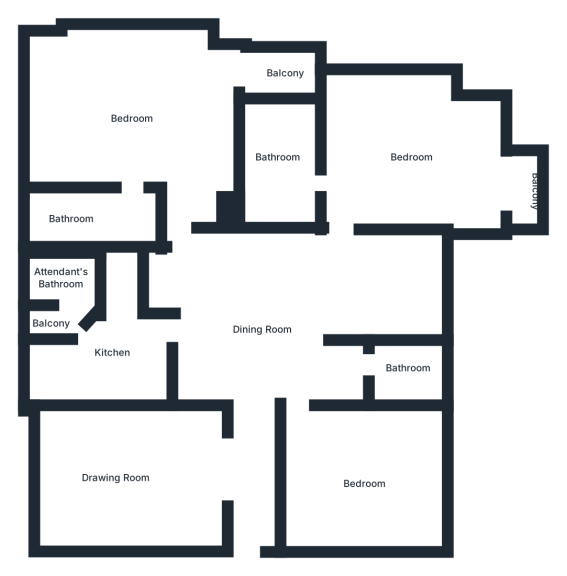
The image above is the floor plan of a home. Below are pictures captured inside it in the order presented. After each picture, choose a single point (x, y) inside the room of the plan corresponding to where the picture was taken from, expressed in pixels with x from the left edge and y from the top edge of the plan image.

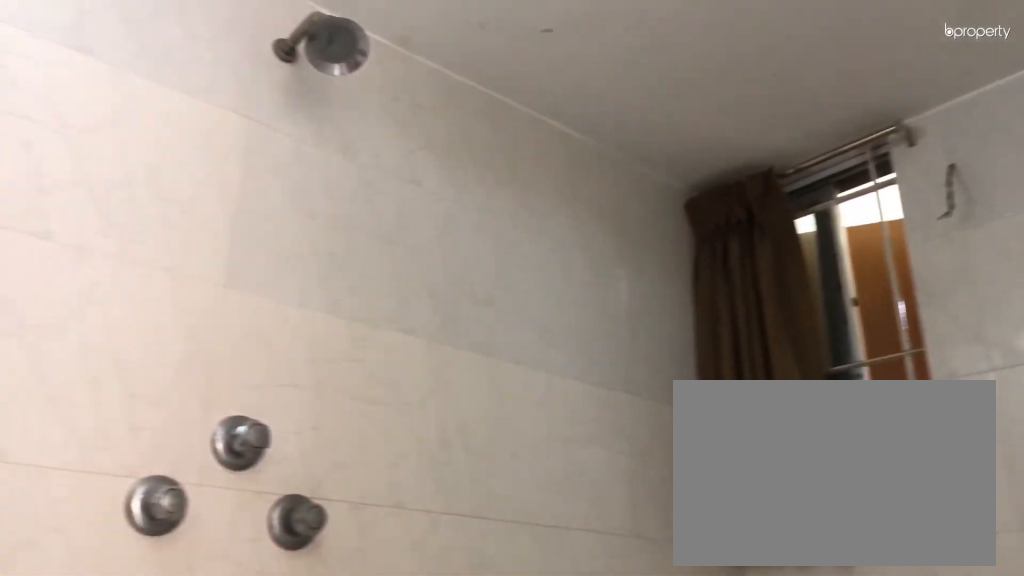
(278, 159)
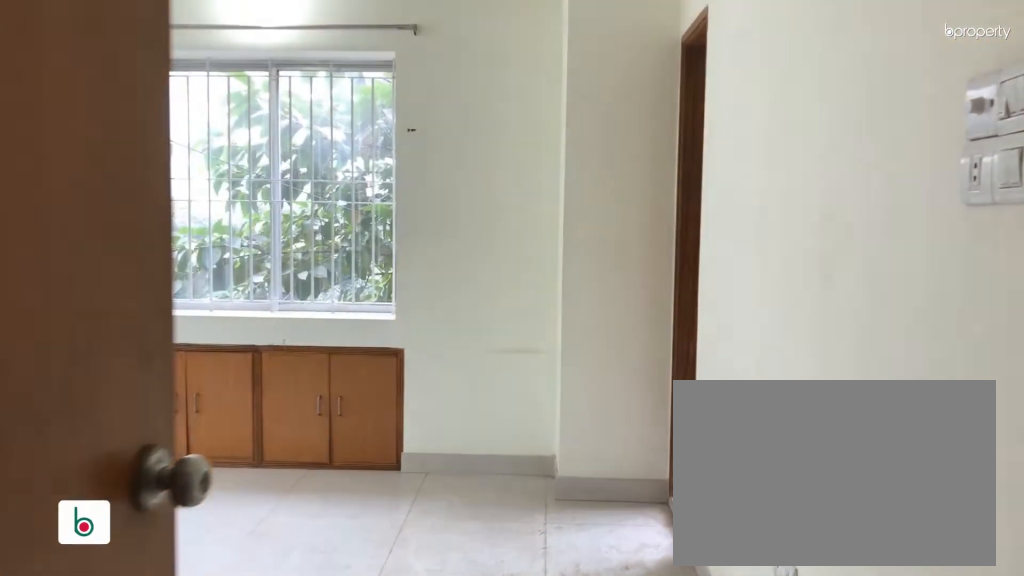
(125, 116)
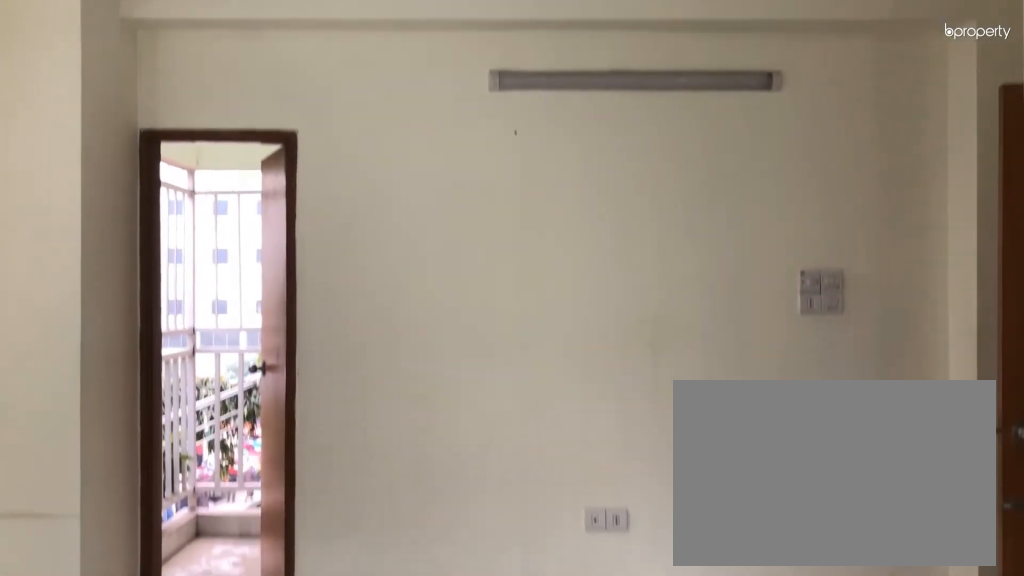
(125, 116)
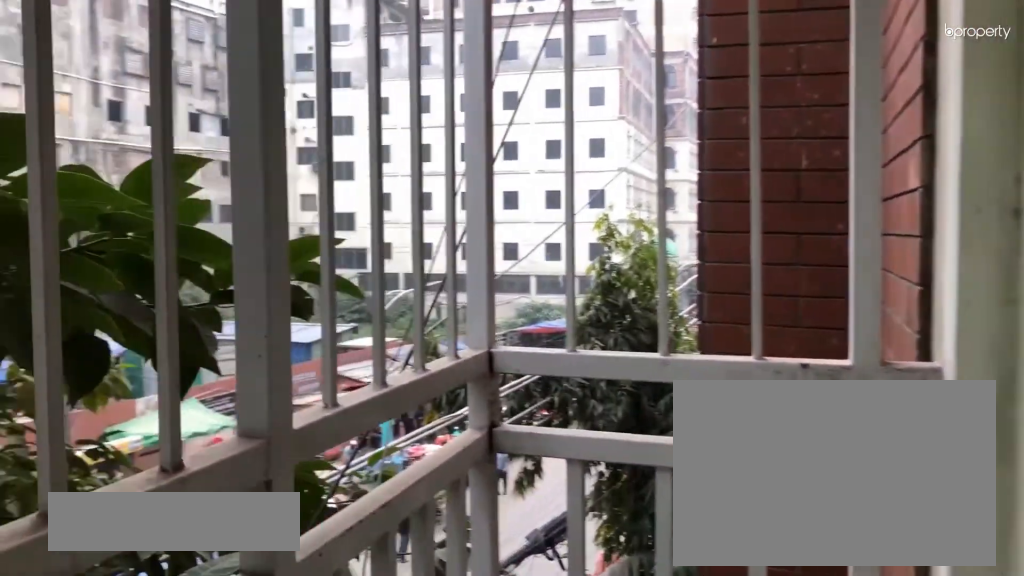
(288, 67)
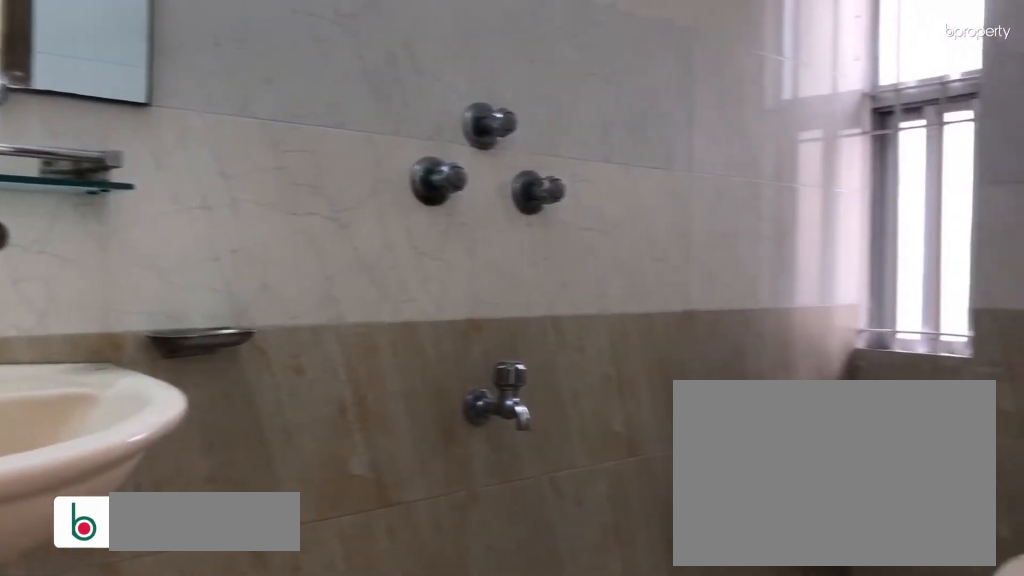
(85, 213)
